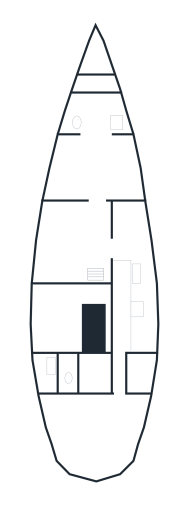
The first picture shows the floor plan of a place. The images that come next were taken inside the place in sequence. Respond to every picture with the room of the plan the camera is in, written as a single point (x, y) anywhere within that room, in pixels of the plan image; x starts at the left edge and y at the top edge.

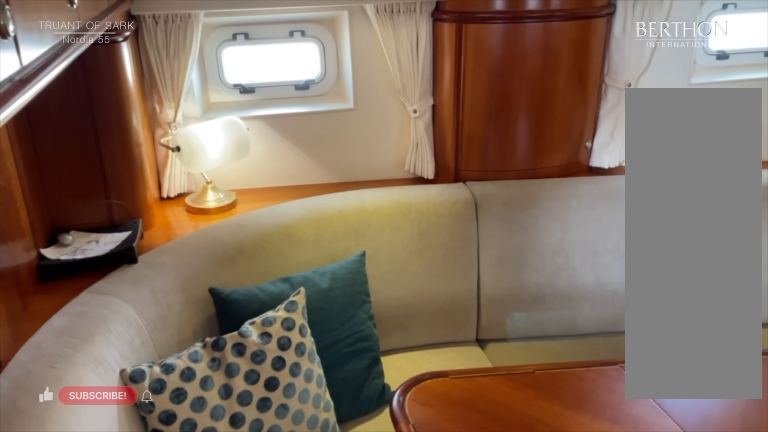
(93, 241)
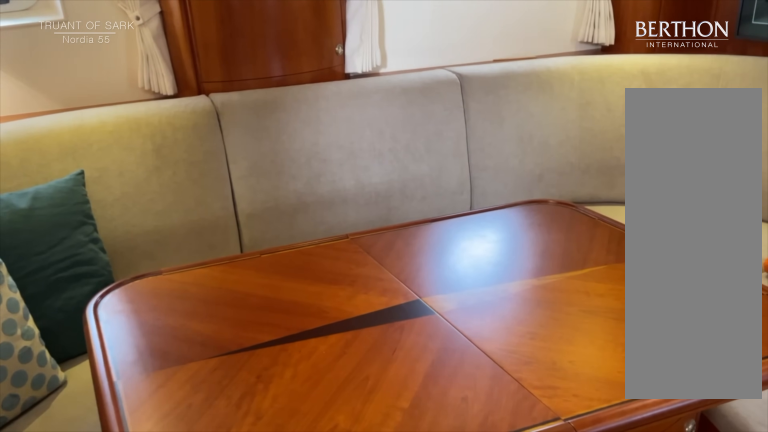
(93, 241)
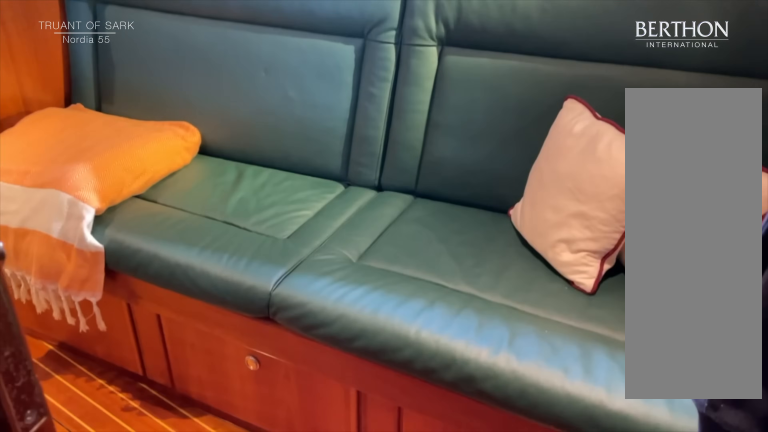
(93, 170)
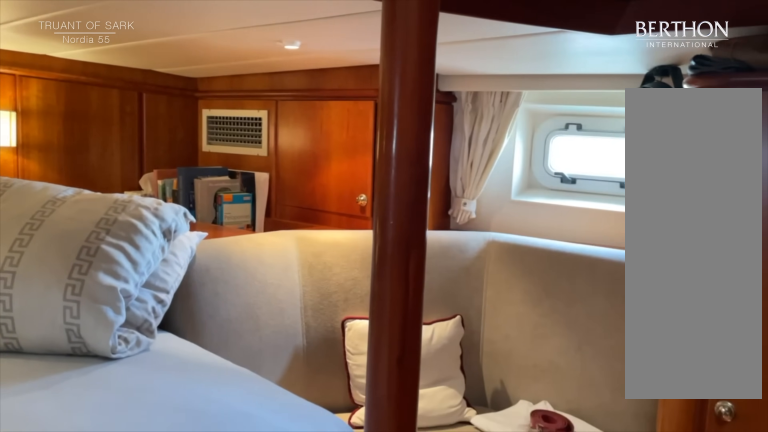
(95, 410)
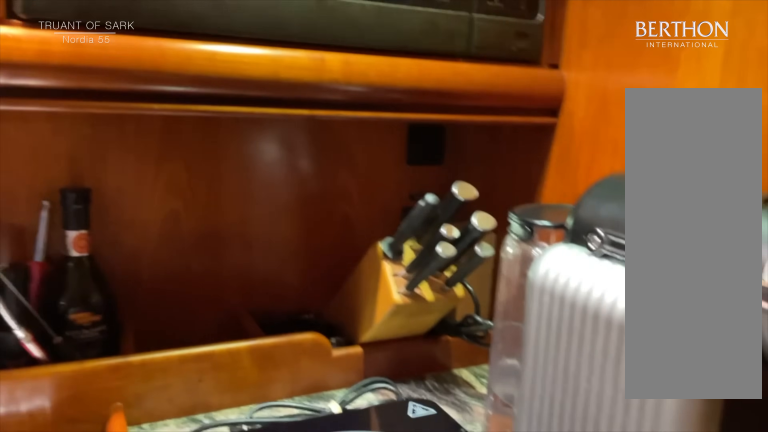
(135, 300)
